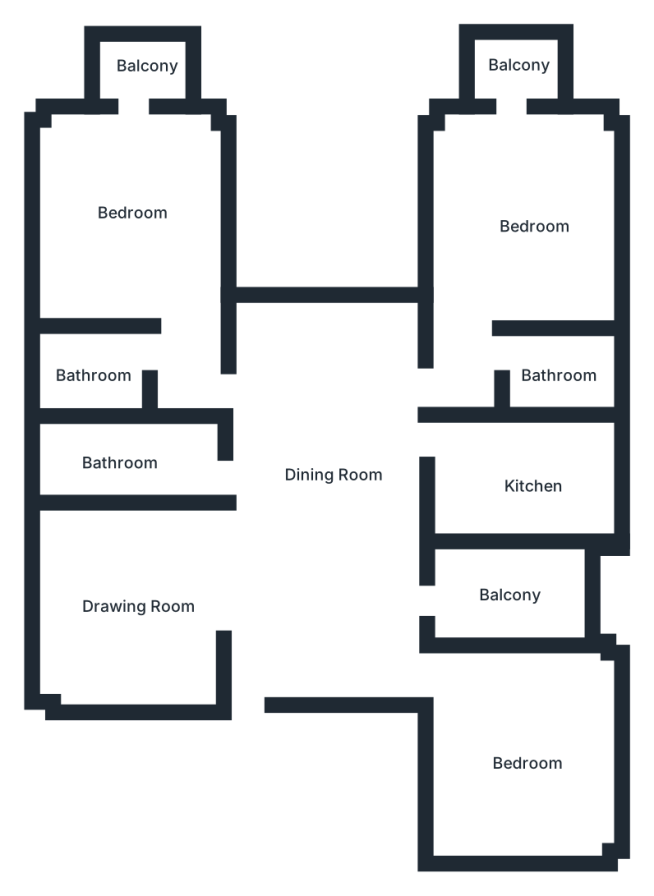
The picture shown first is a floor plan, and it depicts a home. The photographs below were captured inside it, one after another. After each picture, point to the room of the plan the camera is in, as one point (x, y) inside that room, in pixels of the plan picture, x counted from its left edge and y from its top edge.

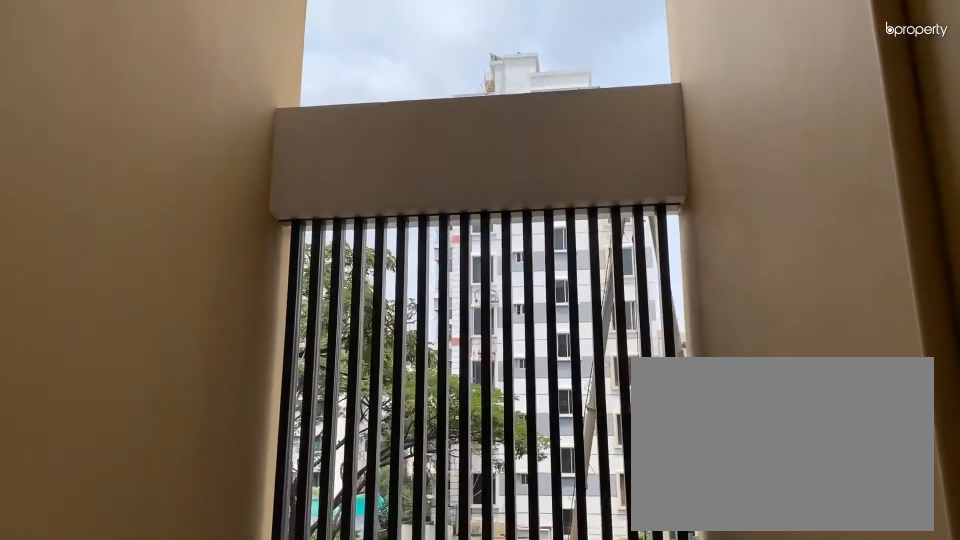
(513, 593)
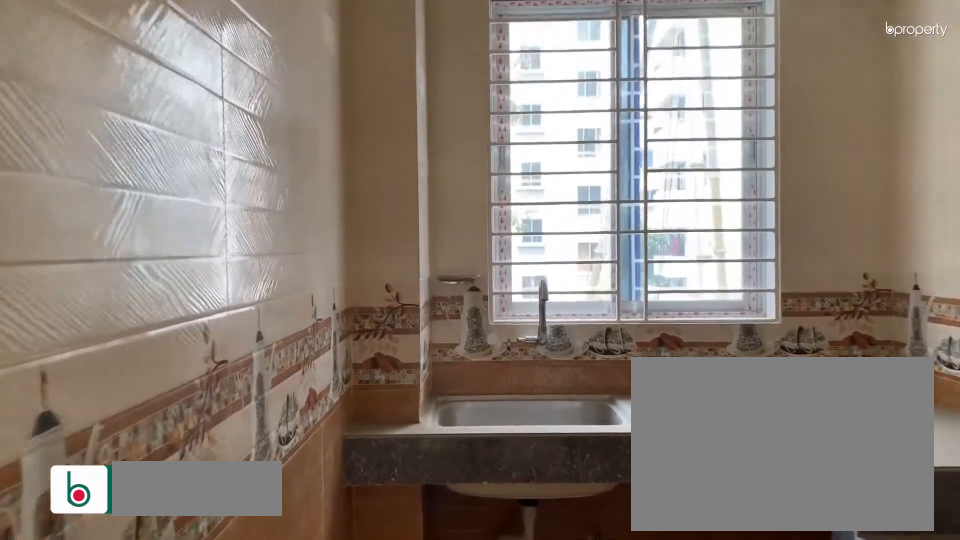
(509, 472)
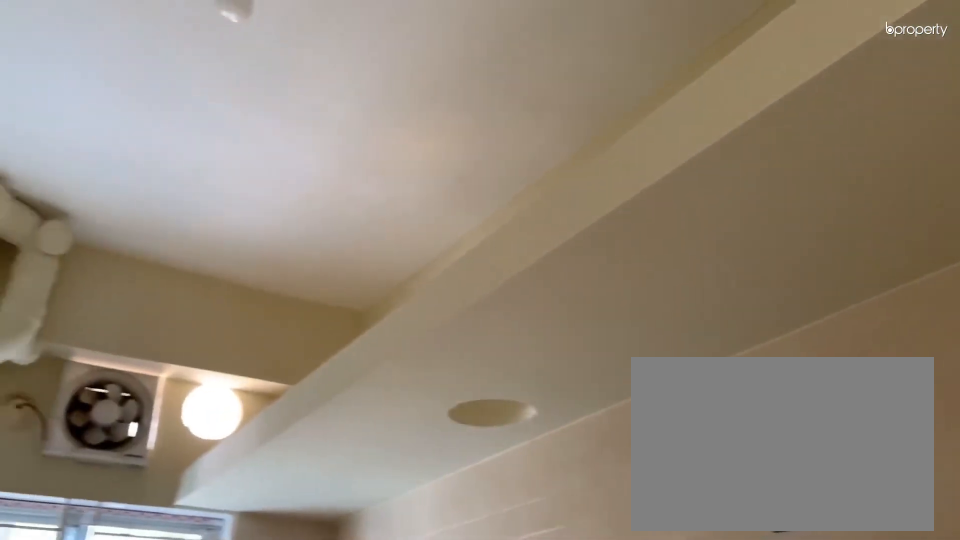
(509, 472)
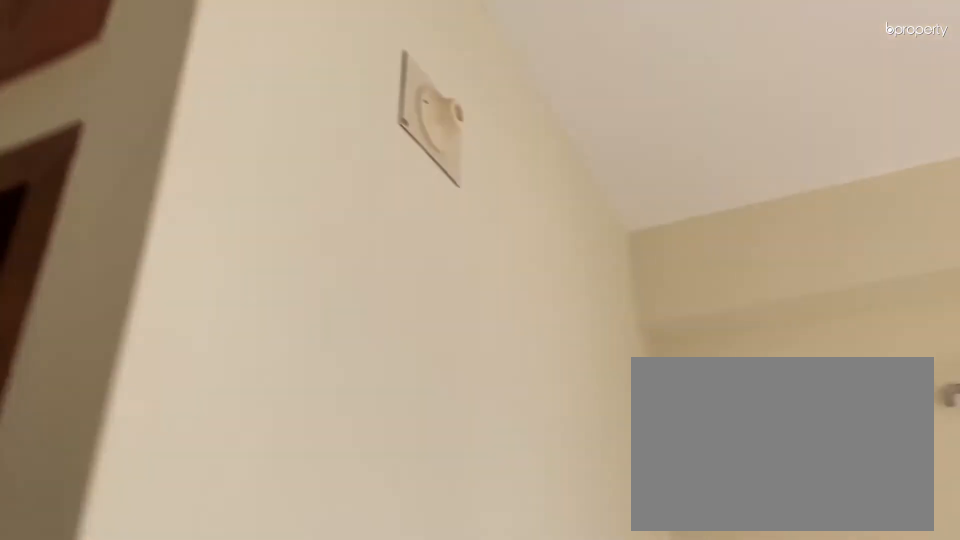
(119, 218)
